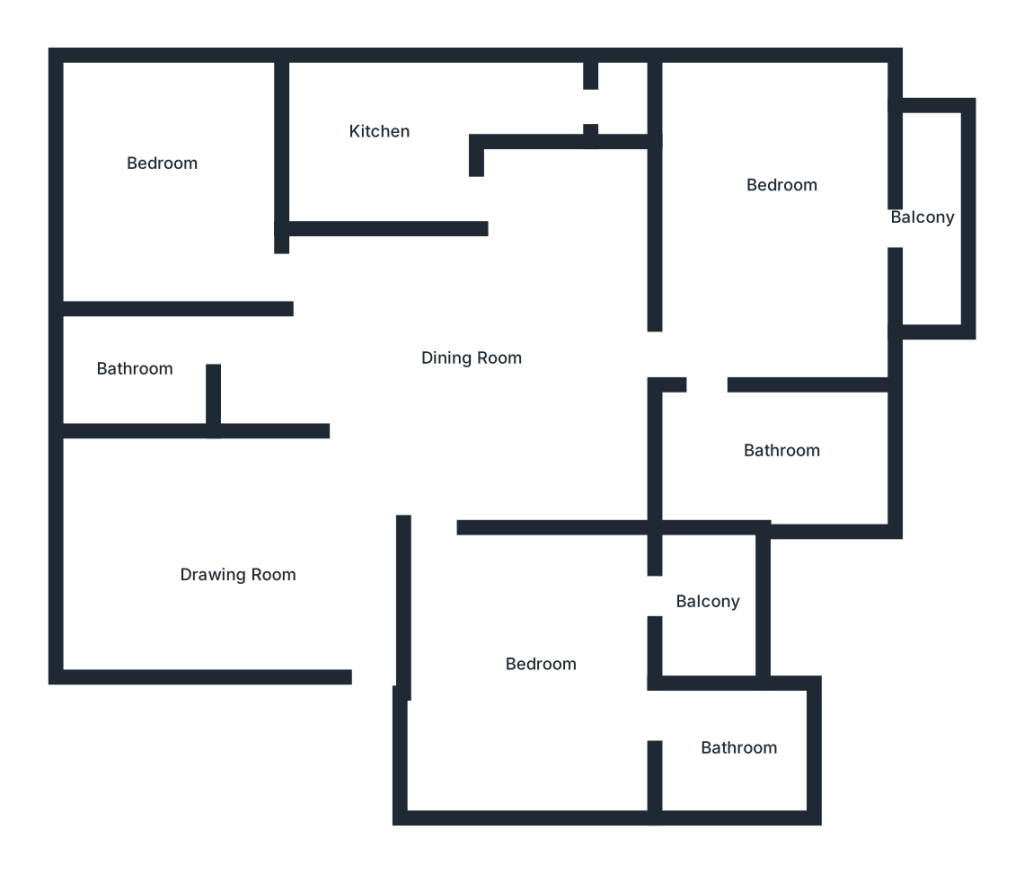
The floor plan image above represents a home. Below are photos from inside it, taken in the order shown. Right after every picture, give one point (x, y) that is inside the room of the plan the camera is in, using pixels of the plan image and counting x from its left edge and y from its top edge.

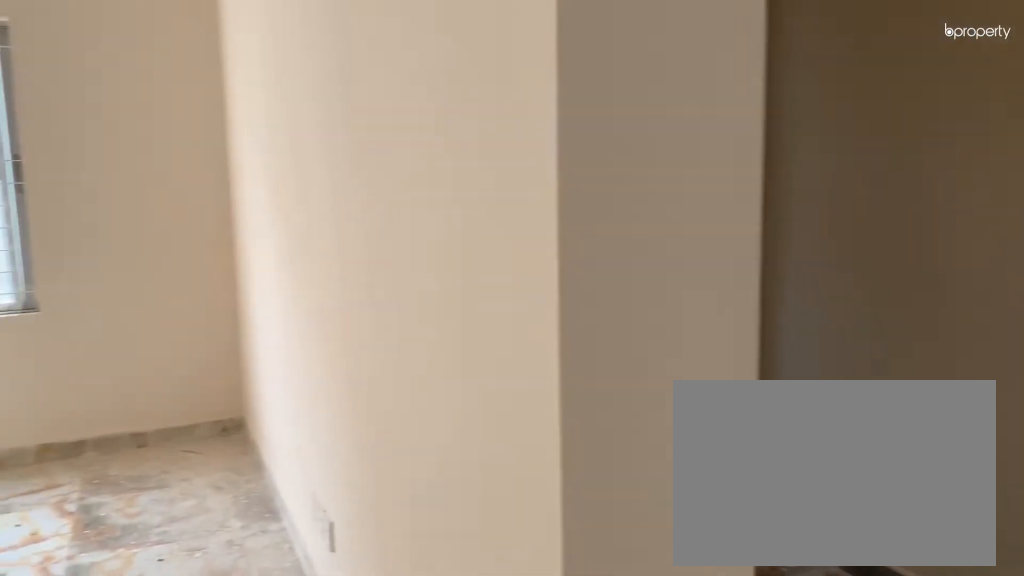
(479, 330)
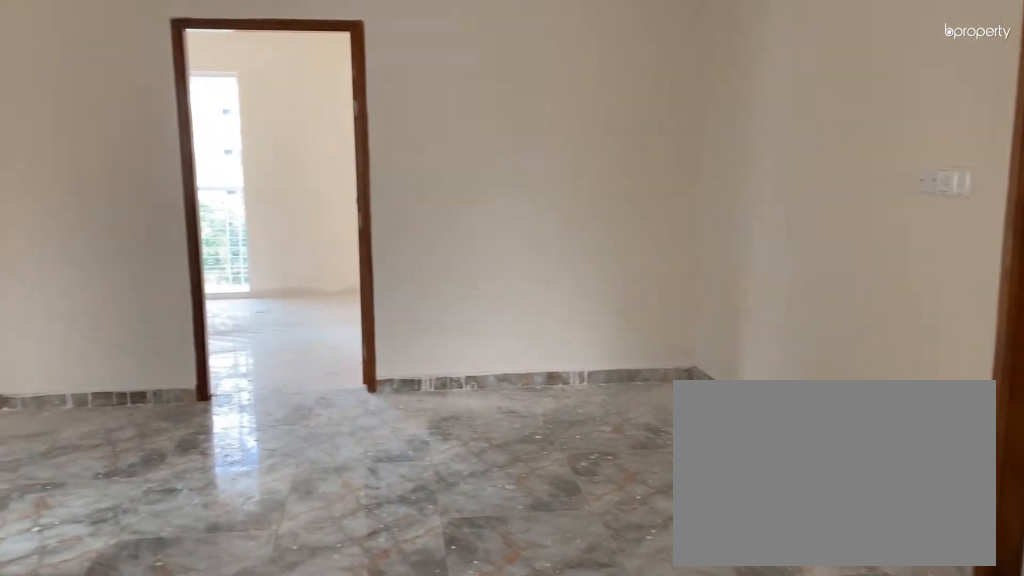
(479, 330)
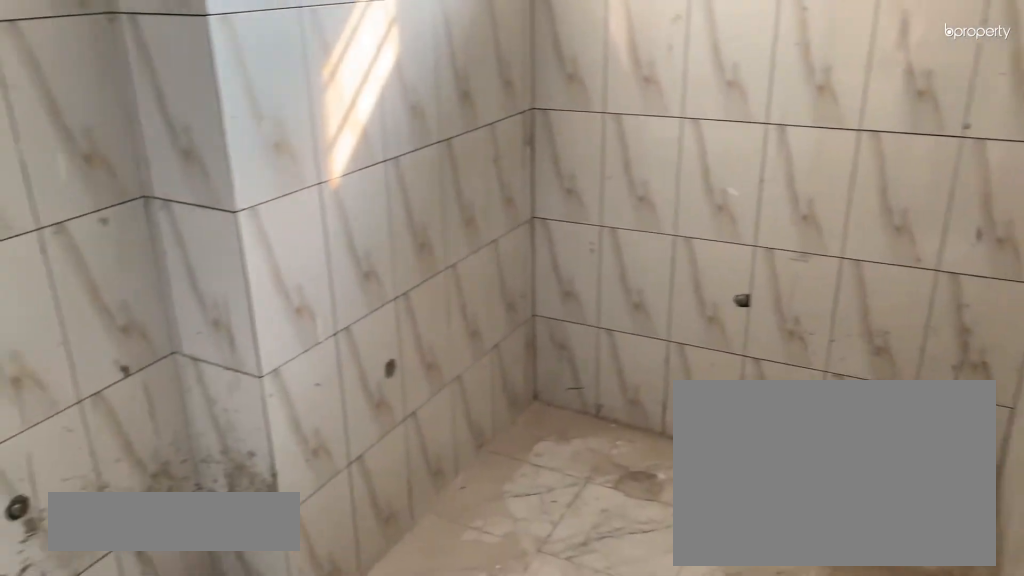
(133, 372)
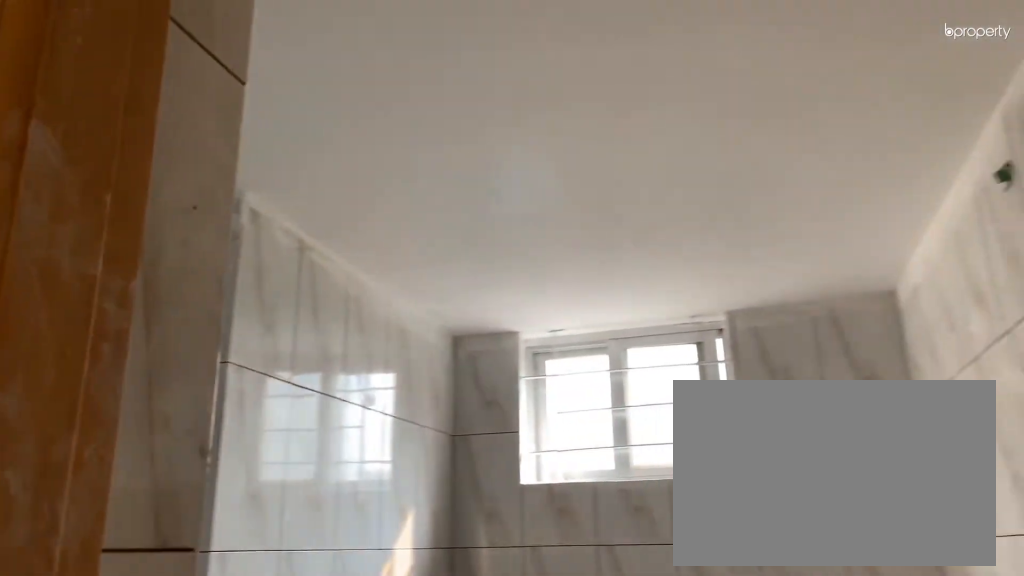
(133, 372)
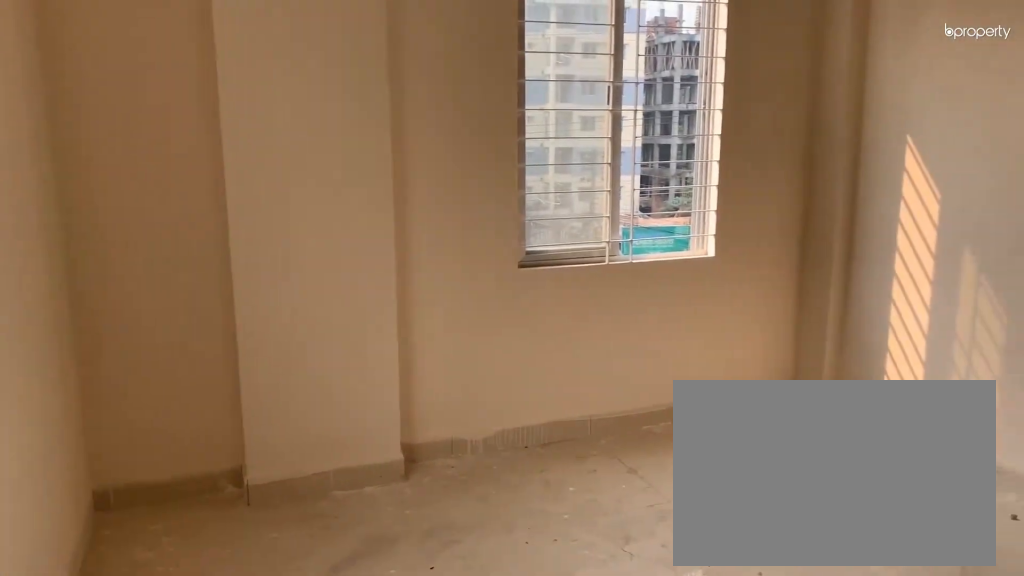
(180, 170)
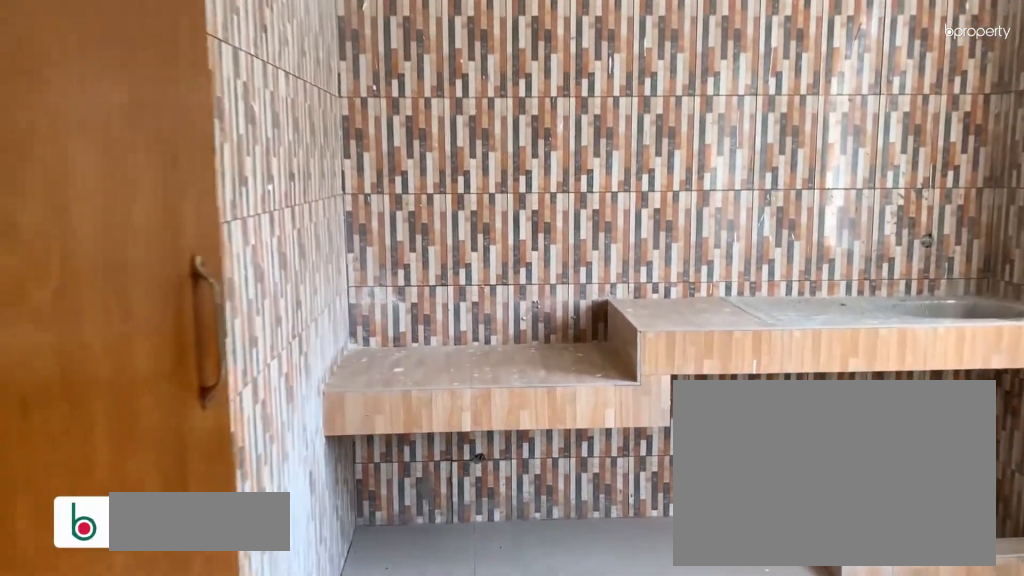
(425, 157)
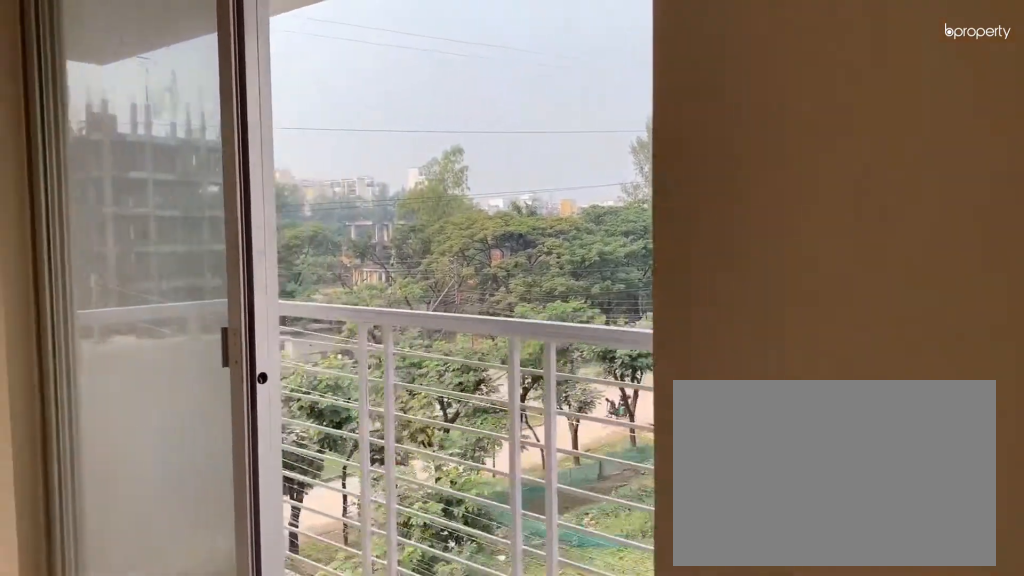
(757, 221)
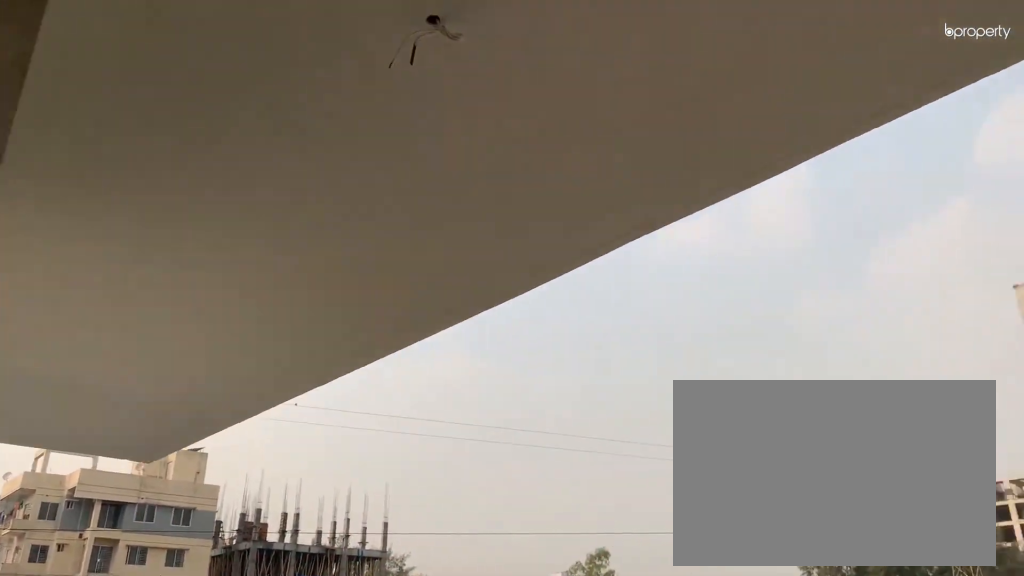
(921, 218)
